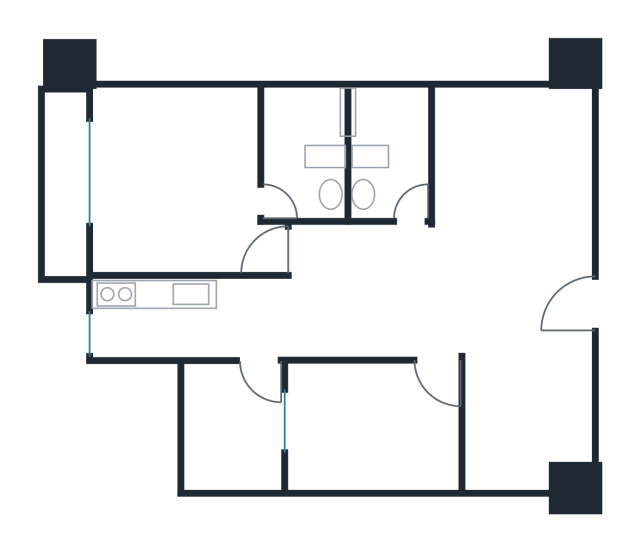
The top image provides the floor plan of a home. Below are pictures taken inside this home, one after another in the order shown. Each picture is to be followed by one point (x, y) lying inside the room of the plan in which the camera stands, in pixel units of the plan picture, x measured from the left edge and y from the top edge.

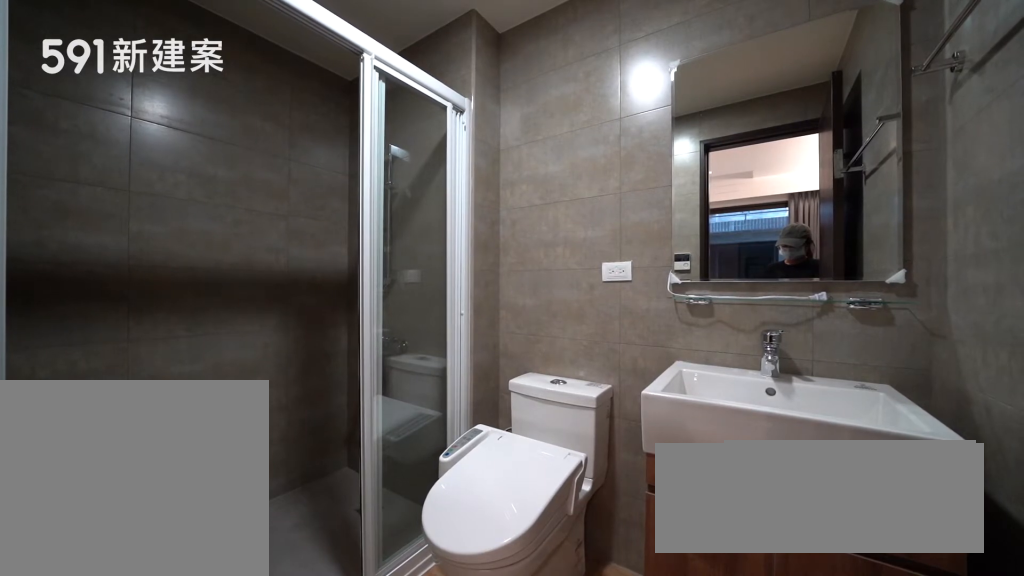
(306, 148)
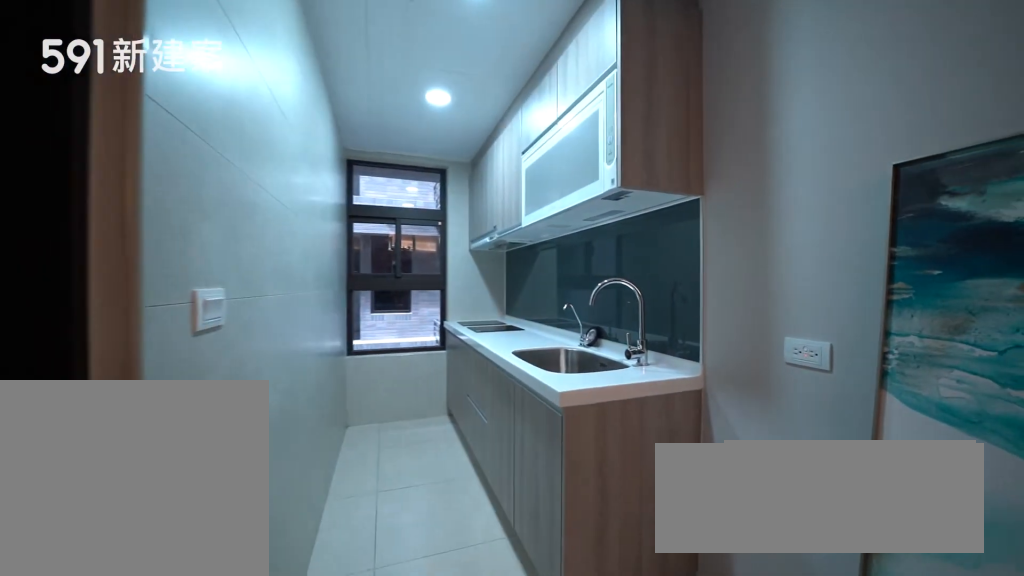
(182, 318)
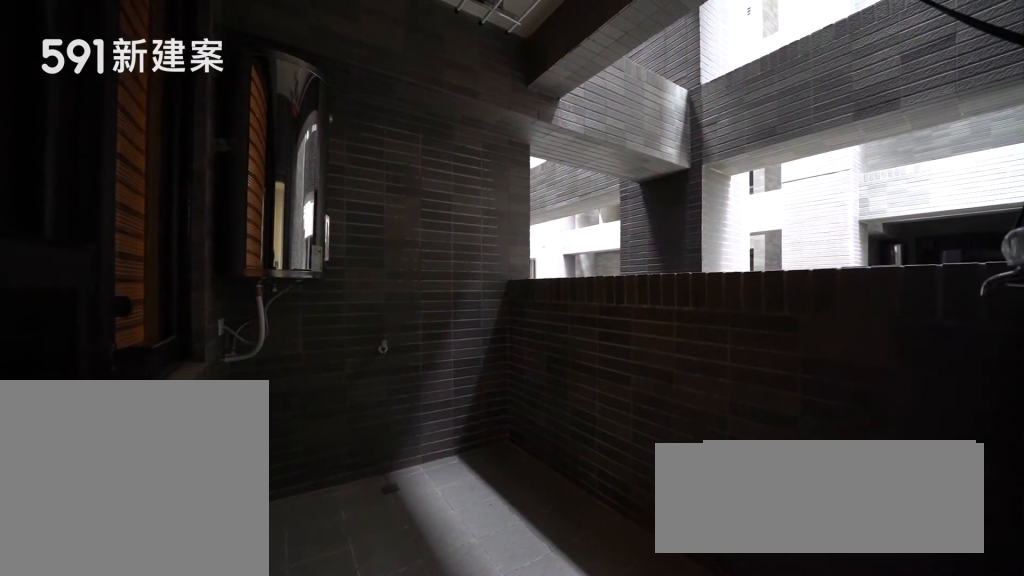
(231, 430)
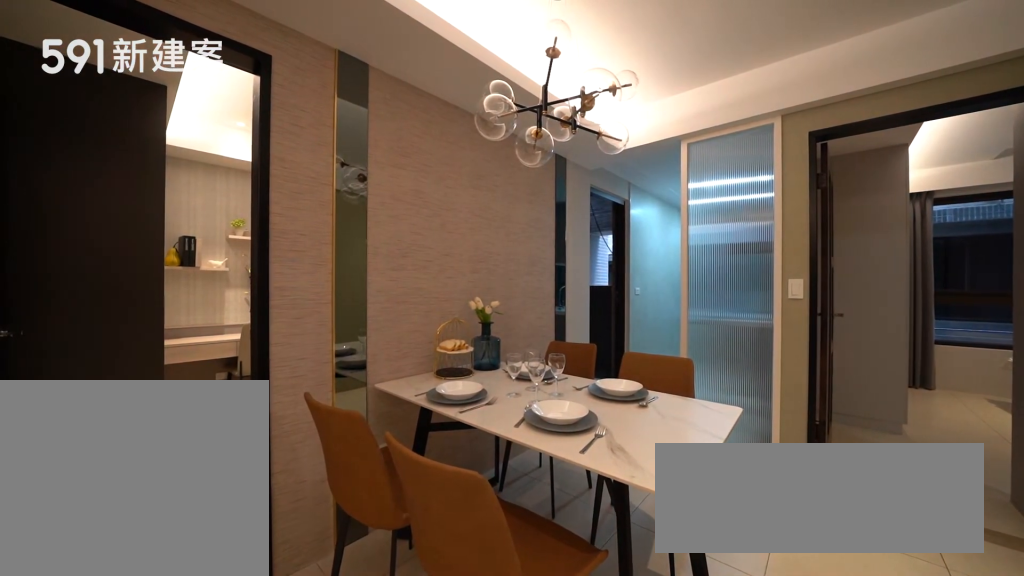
(358, 310)
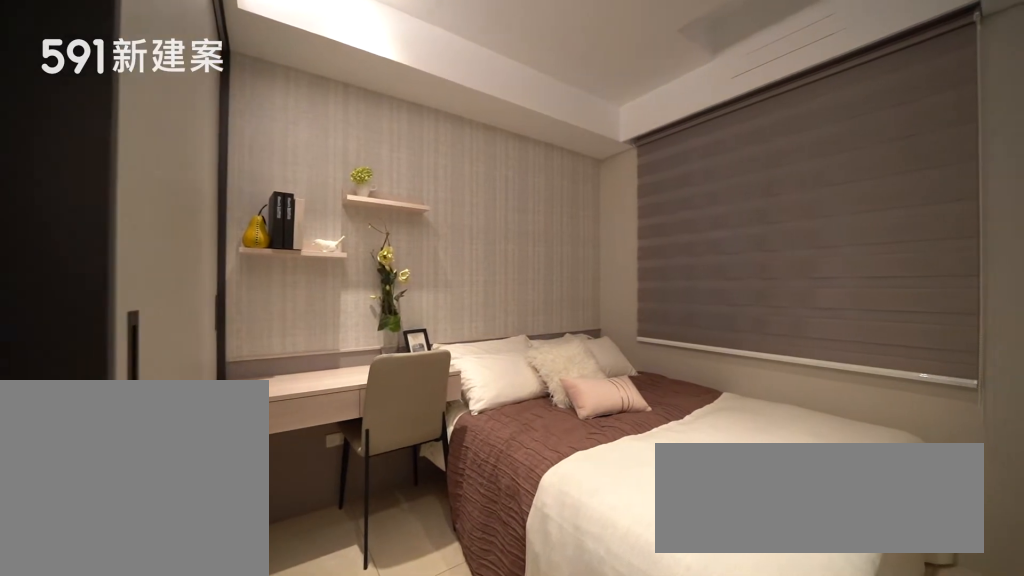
(370, 425)
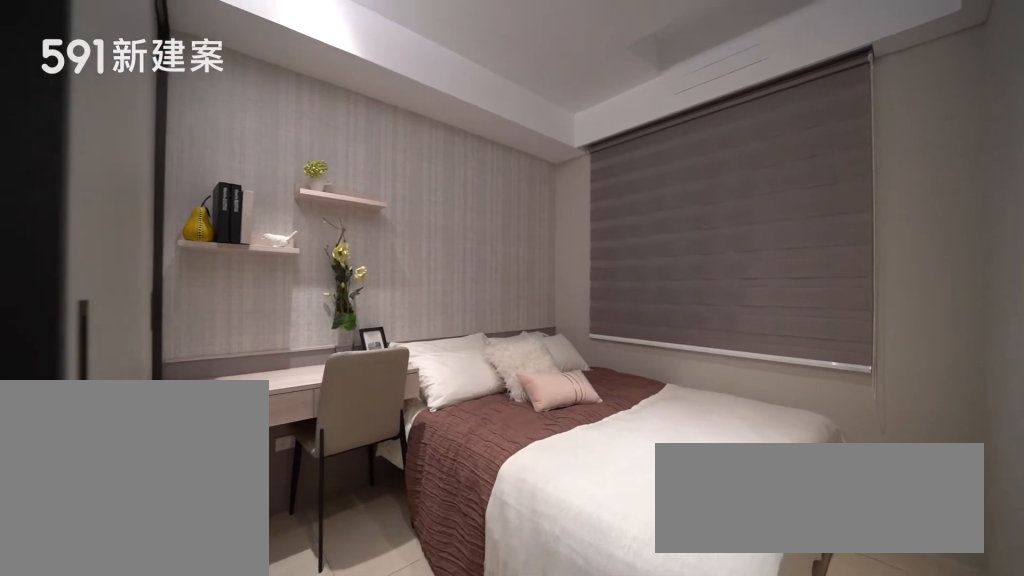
(370, 425)
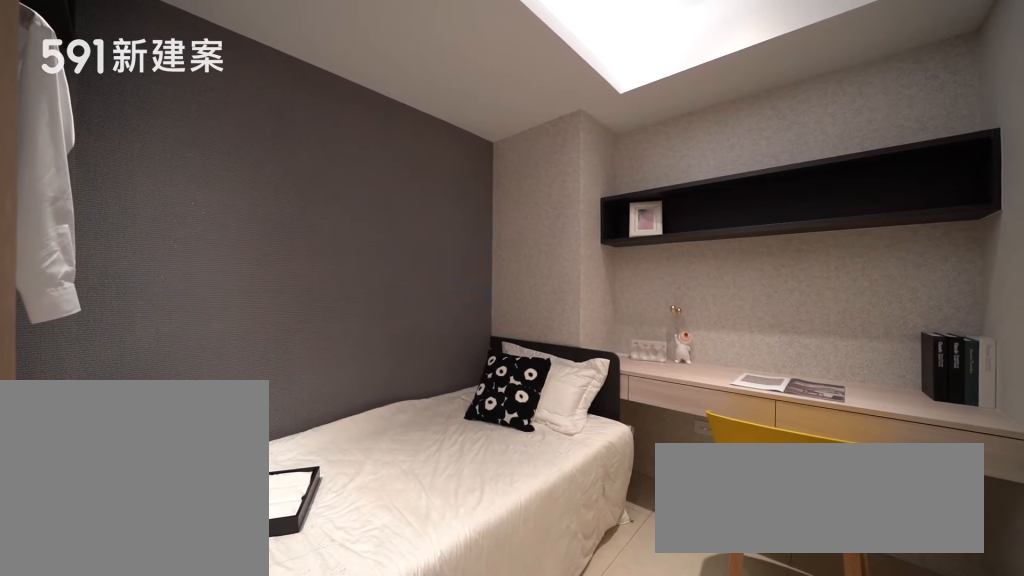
(532, 425)
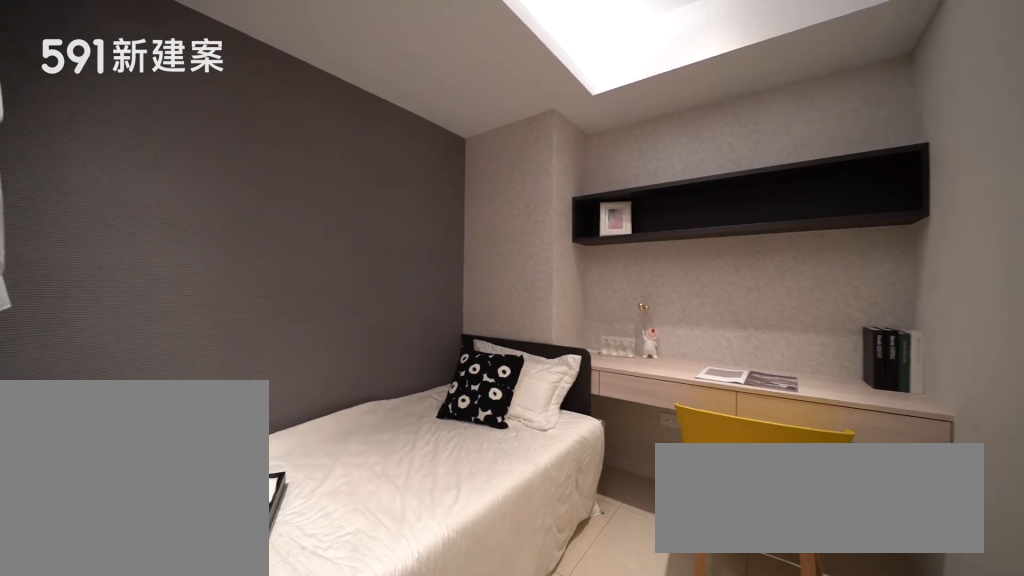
(532, 425)
